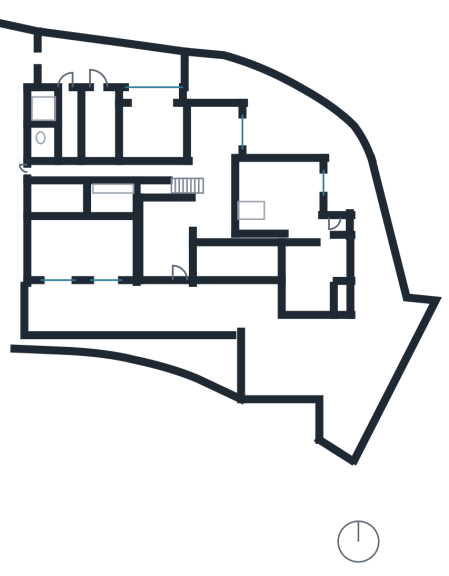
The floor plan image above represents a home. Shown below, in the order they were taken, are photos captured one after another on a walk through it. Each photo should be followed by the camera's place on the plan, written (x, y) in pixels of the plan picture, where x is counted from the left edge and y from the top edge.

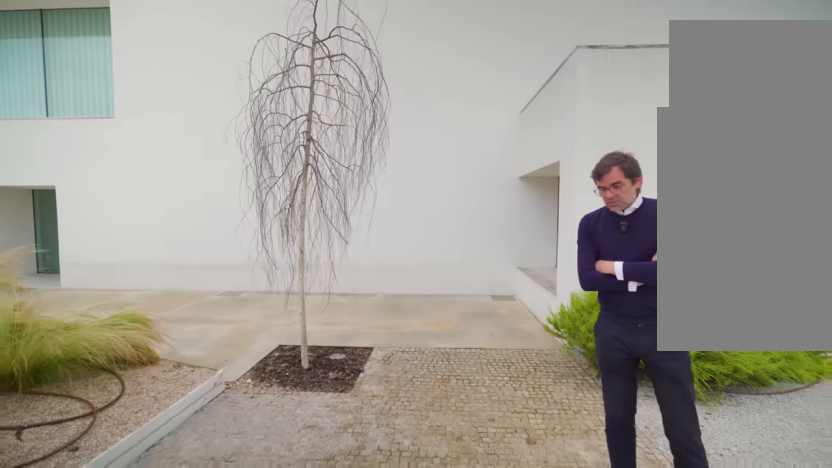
(256, 362)
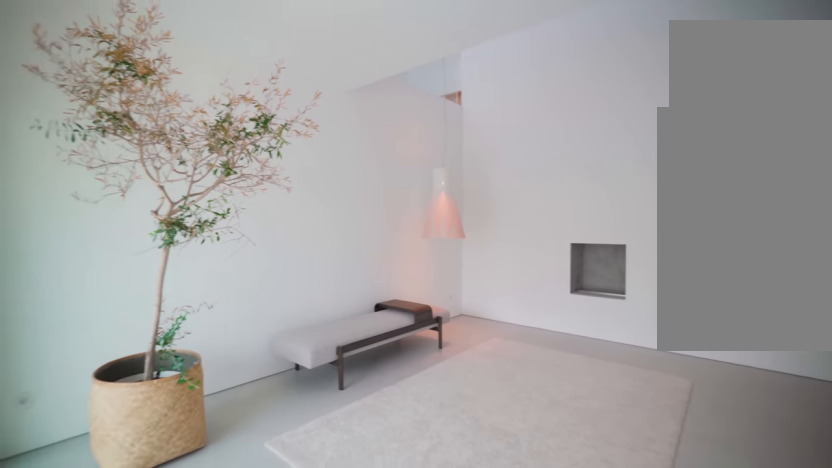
(179, 271)
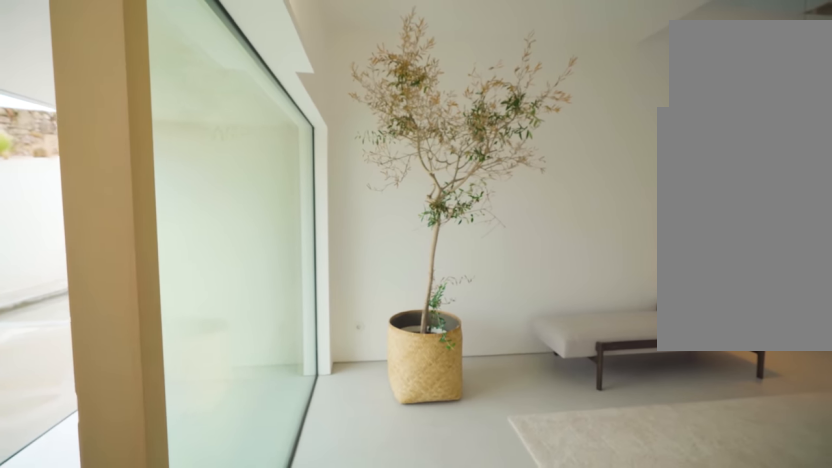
(180, 268)
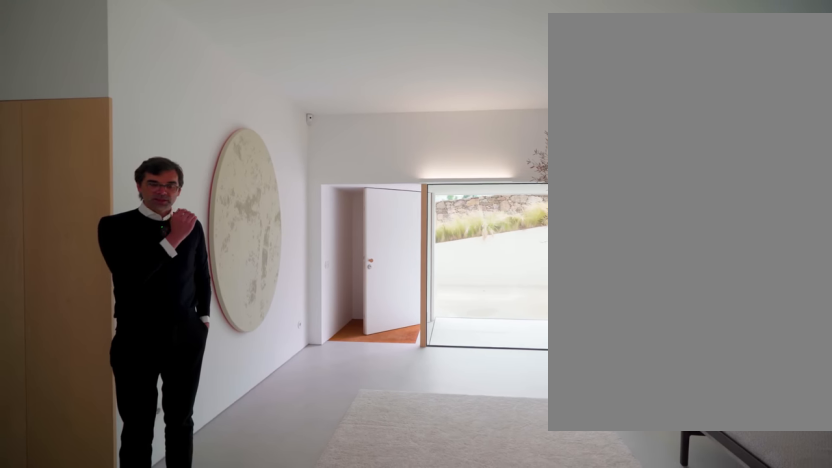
(156, 212)
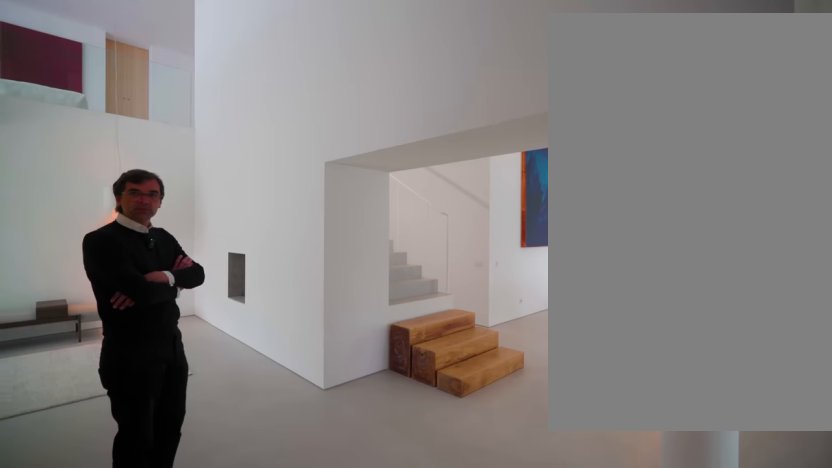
(223, 213)
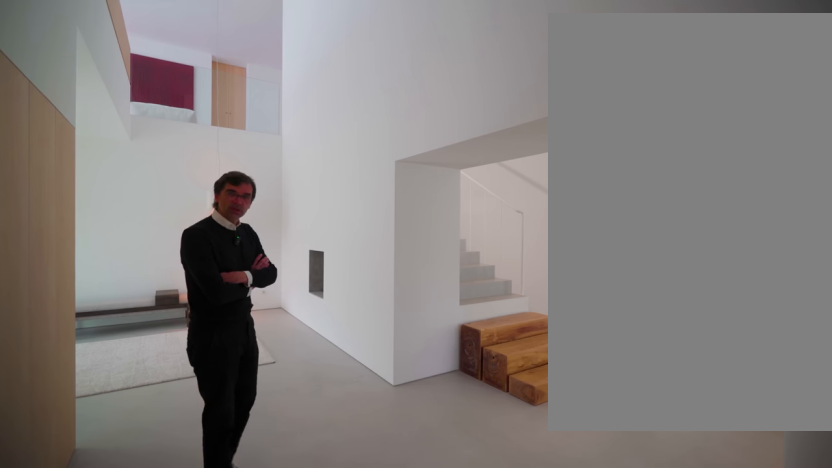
(223, 213)
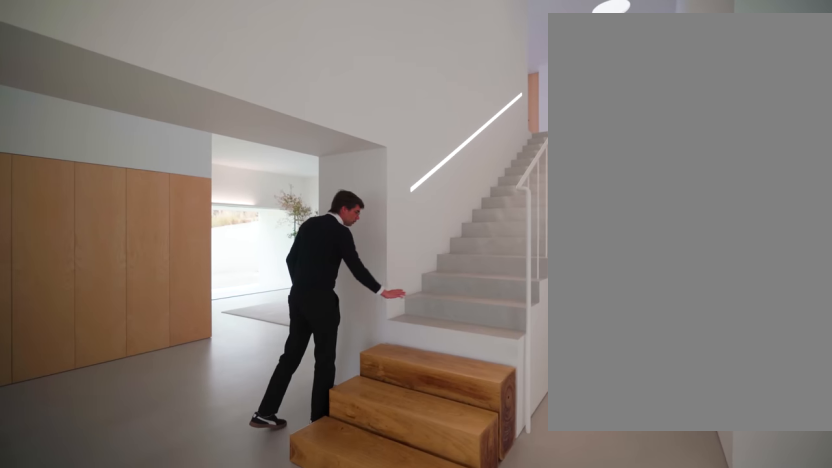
(229, 172)
